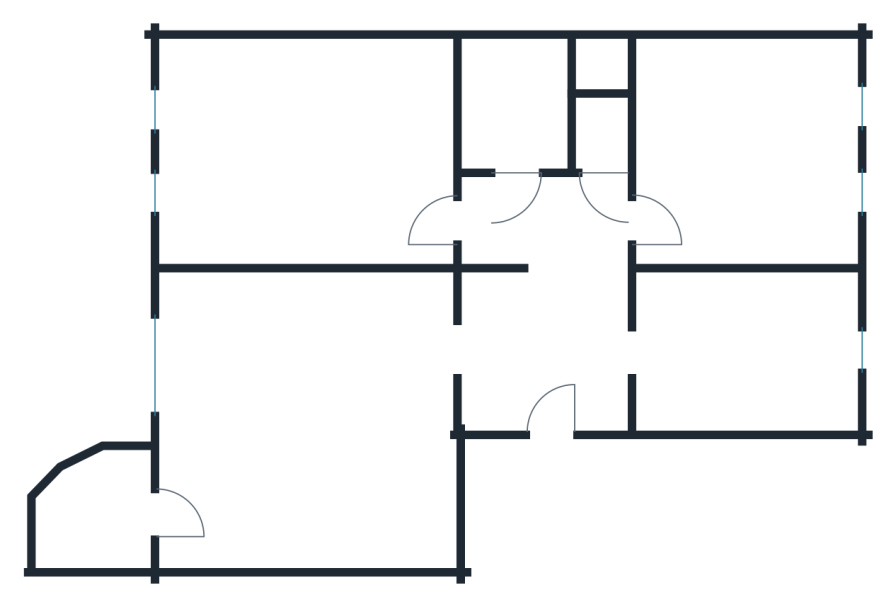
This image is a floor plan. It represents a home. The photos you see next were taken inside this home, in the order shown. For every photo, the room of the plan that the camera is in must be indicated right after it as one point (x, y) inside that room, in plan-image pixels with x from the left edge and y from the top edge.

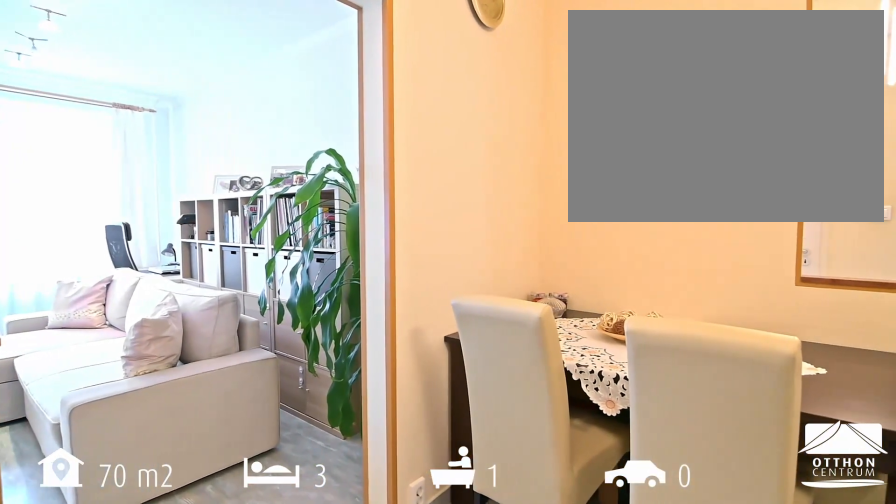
(542, 337)
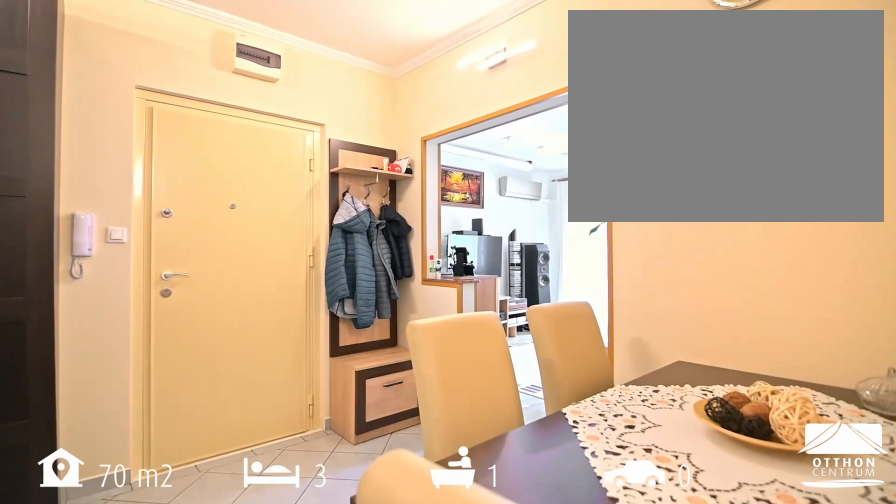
(542, 337)
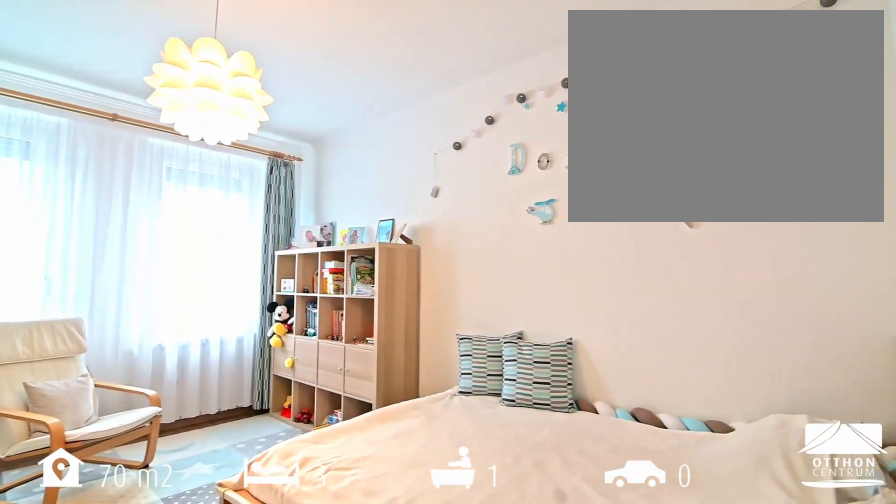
(308, 150)
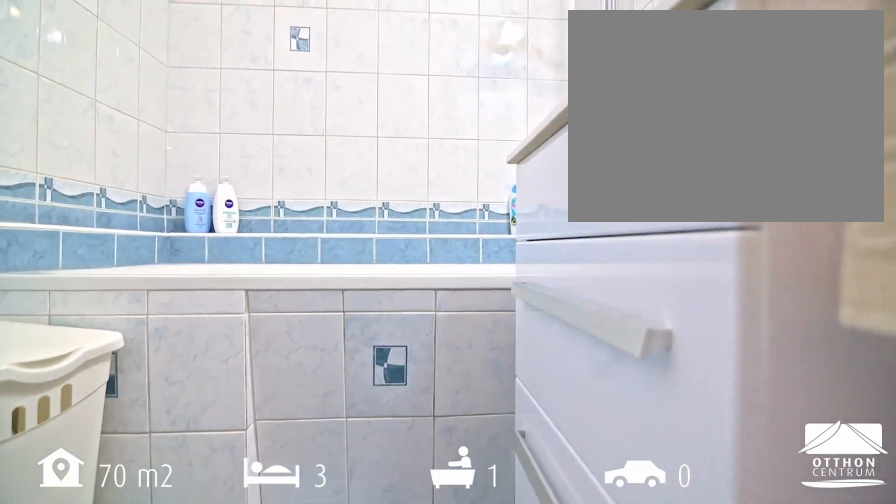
(515, 106)
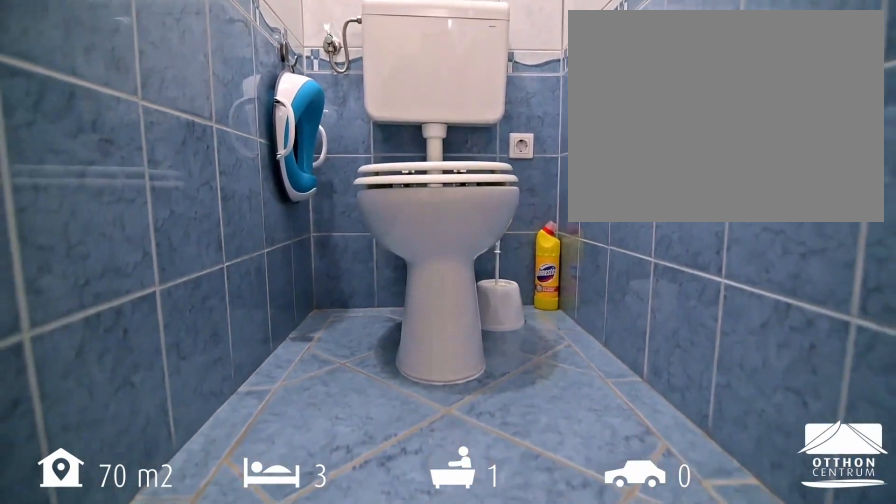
(602, 131)
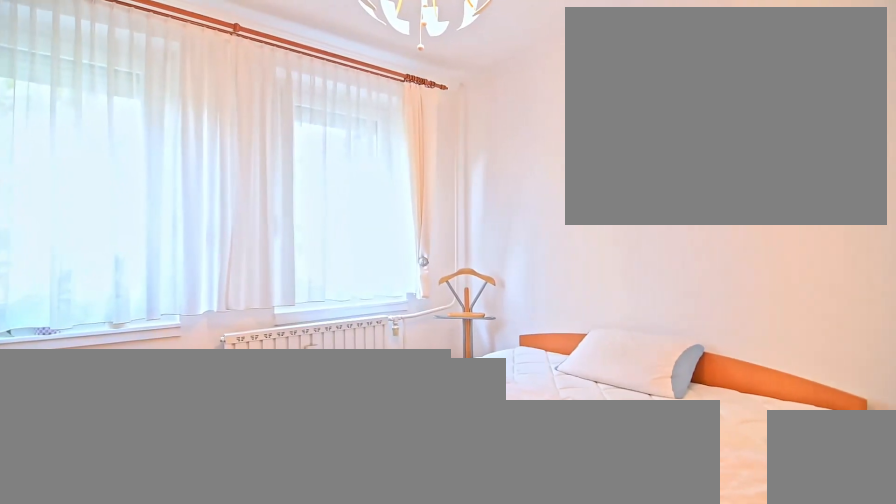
(744, 156)
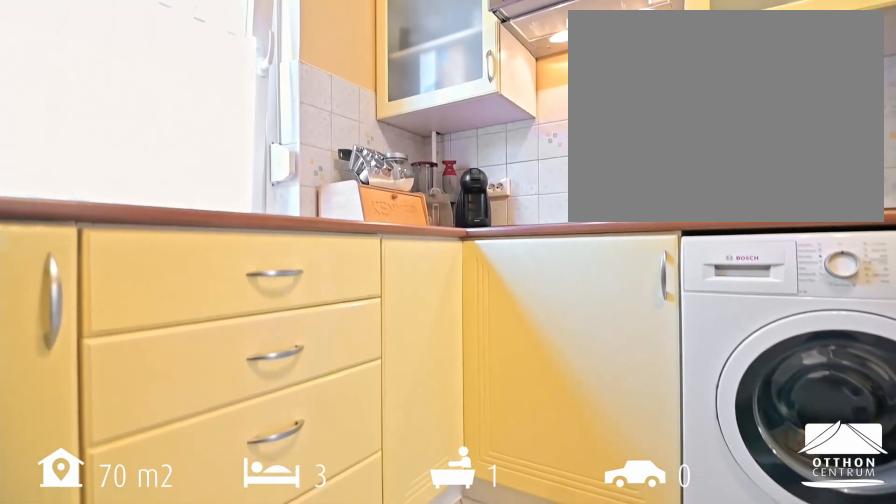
(742, 348)
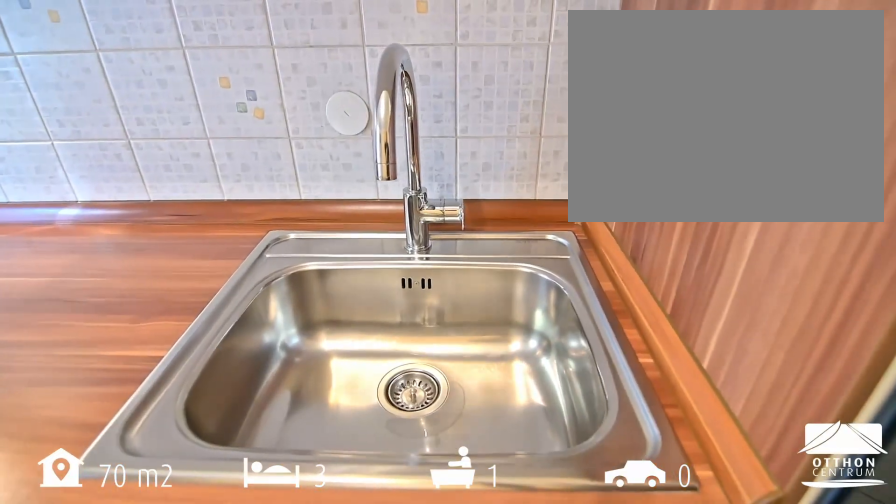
(742, 348)
